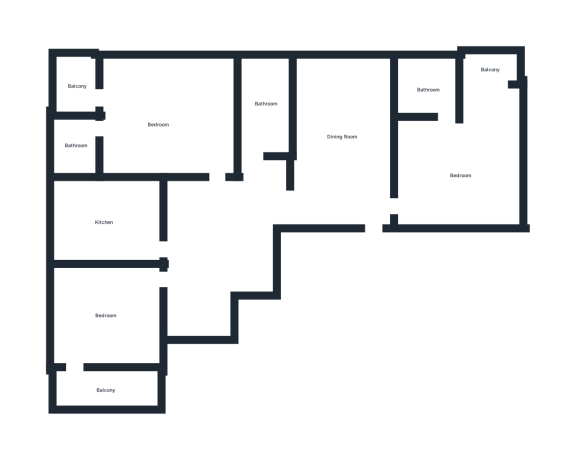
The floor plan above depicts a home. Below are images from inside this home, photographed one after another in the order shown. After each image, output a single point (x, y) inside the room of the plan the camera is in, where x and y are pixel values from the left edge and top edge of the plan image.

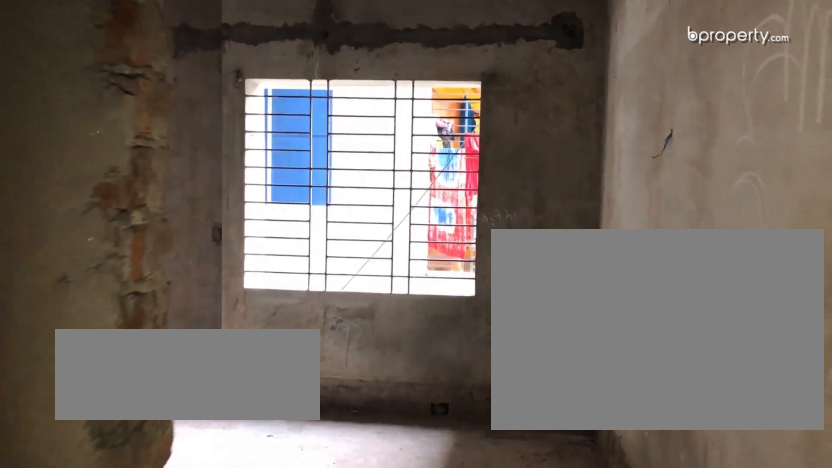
(216, 185)
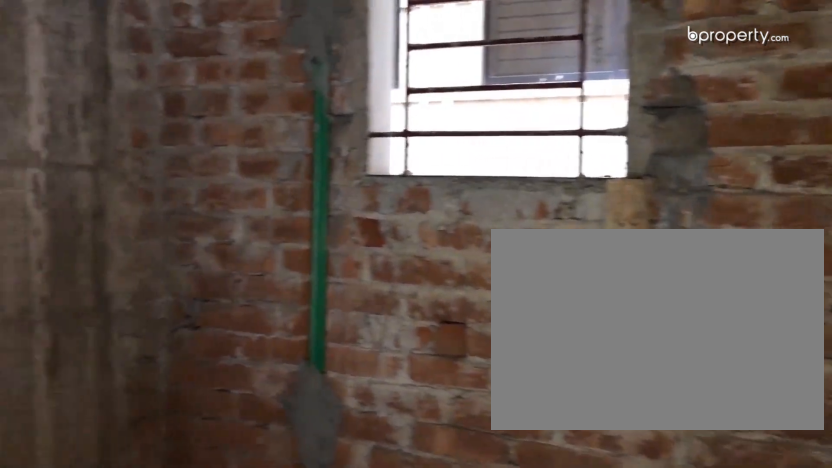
(73, 146)
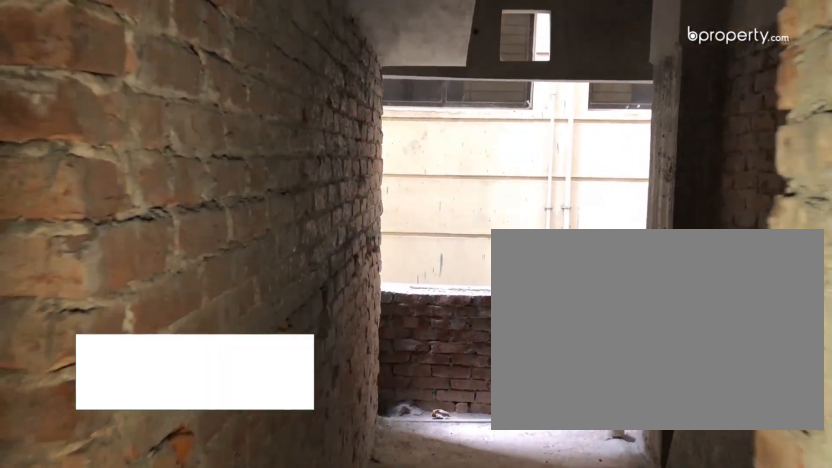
(107, 221)
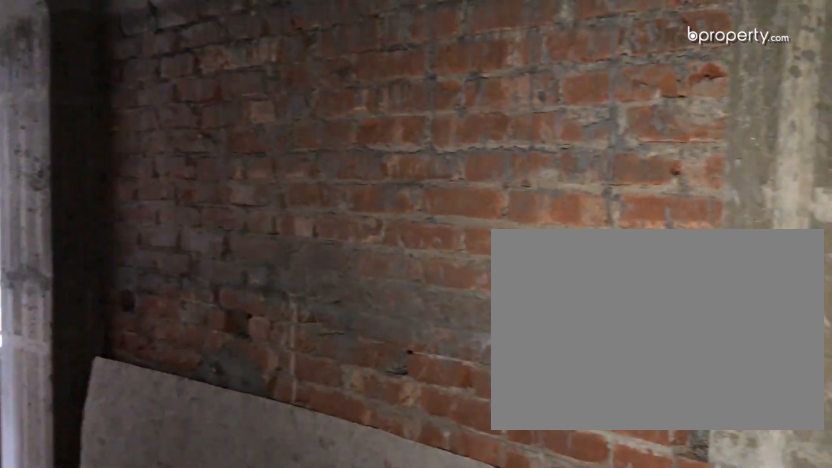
(107, 221)
